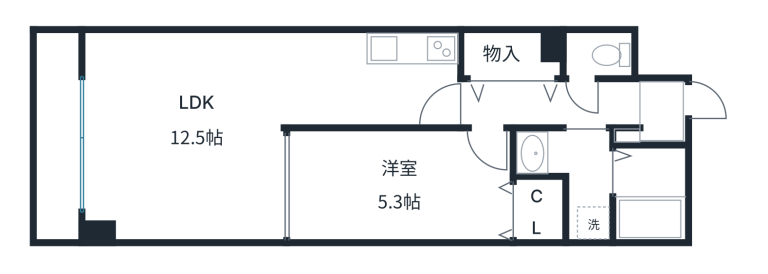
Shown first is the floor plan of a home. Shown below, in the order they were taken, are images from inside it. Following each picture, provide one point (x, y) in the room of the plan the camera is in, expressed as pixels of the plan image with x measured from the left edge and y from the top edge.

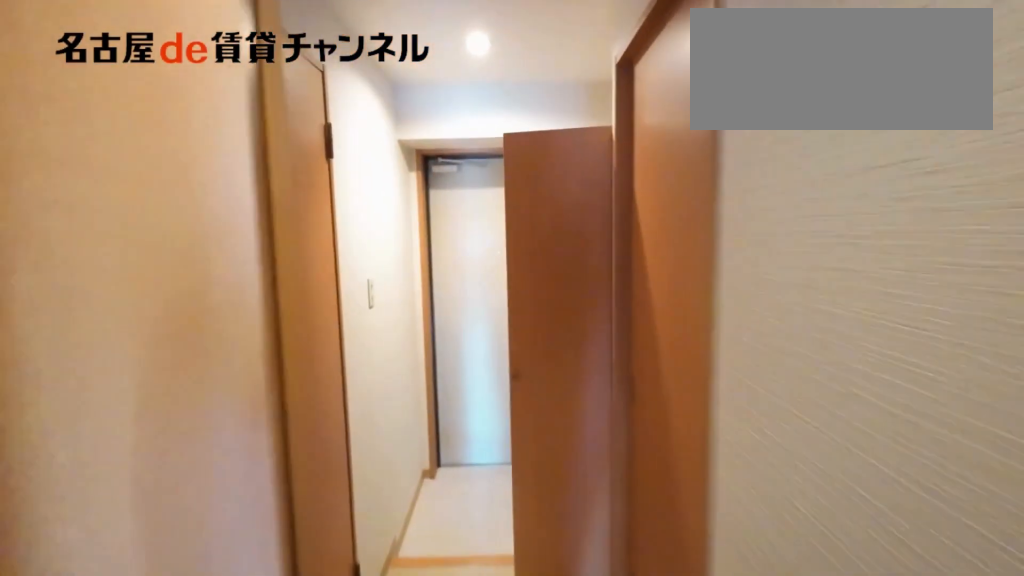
(552, 105)
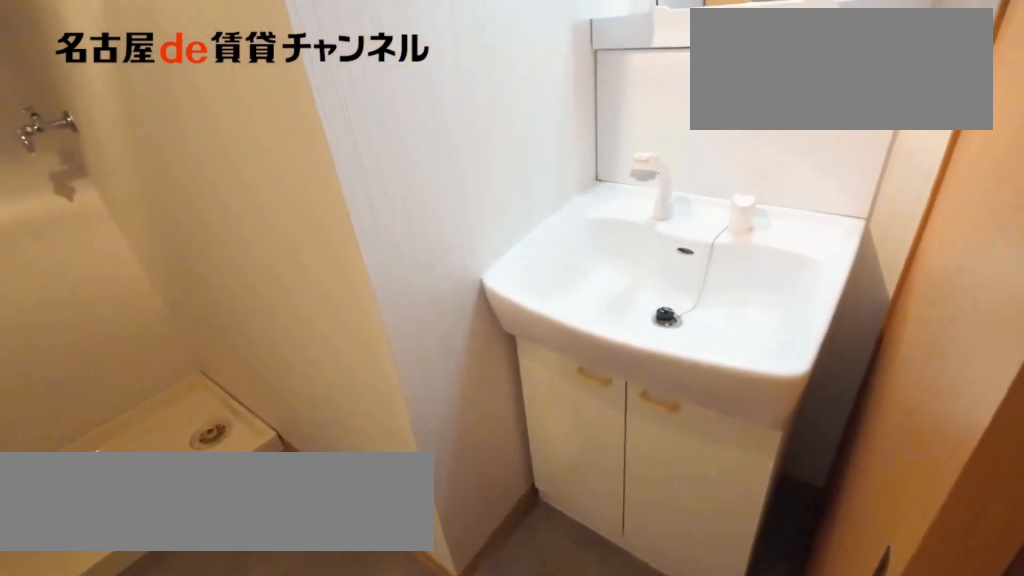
(572, 176)
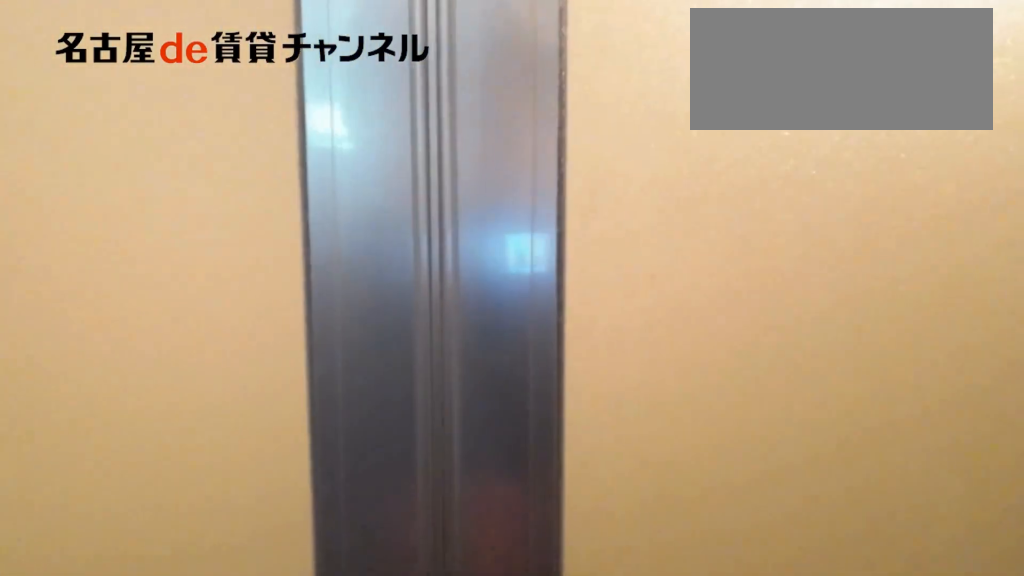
(572, 176)
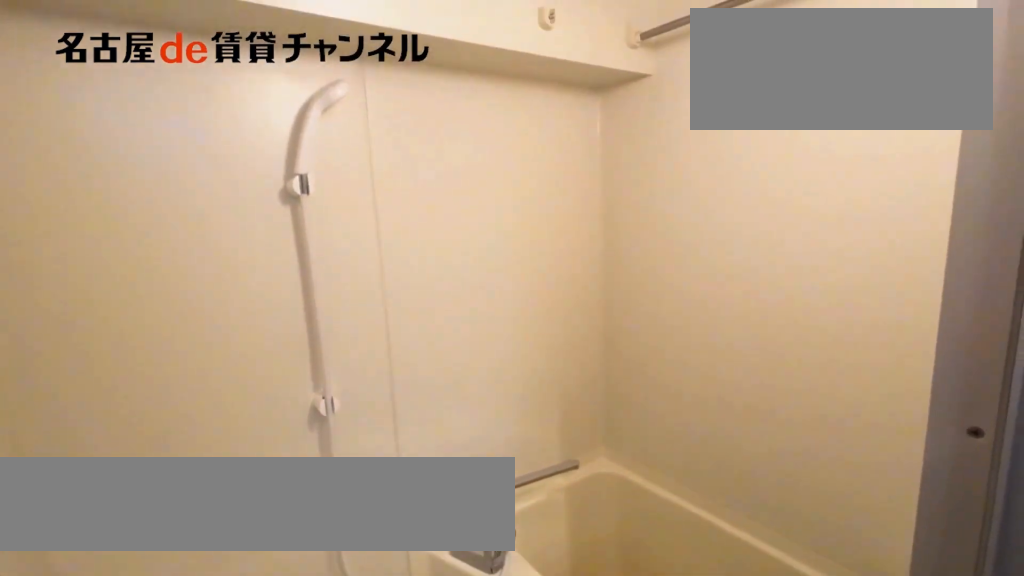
(649, 194)
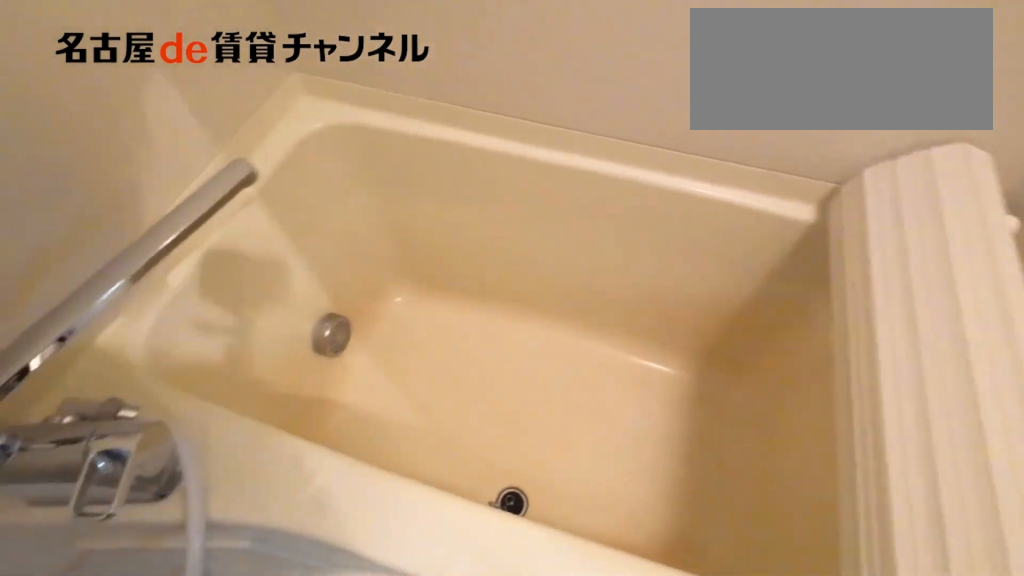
(649, 194)
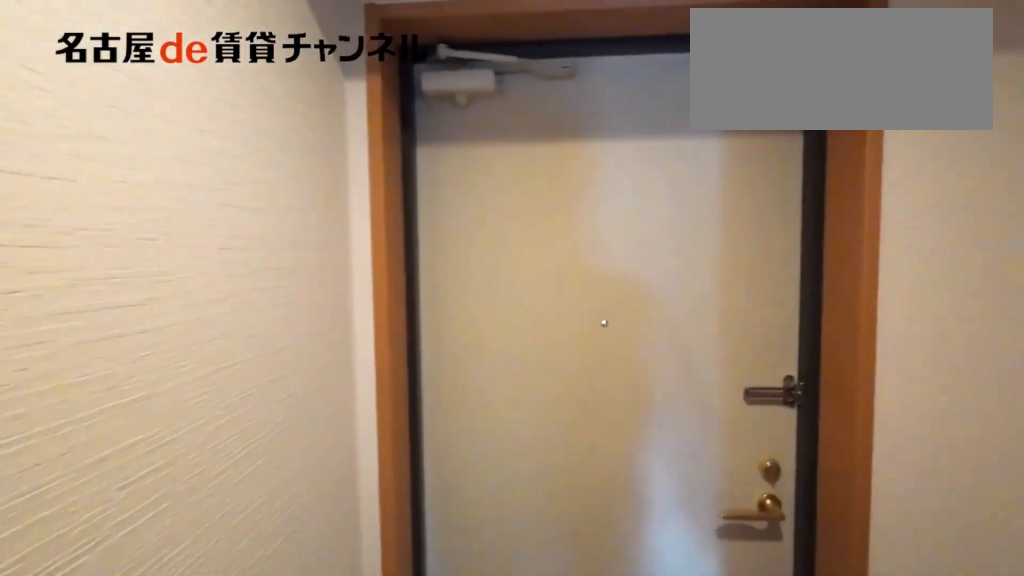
(662, 111)
